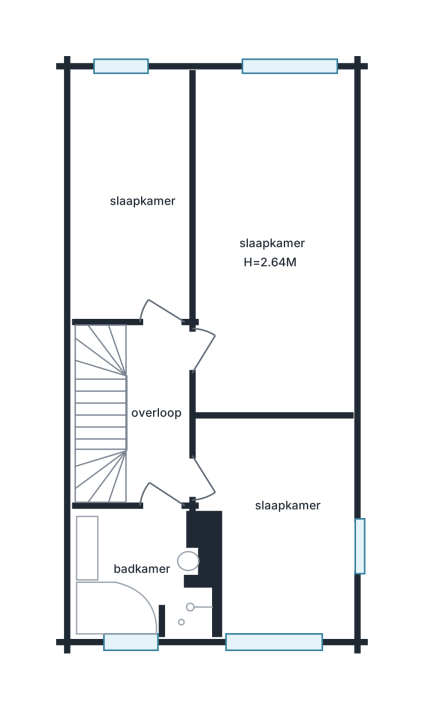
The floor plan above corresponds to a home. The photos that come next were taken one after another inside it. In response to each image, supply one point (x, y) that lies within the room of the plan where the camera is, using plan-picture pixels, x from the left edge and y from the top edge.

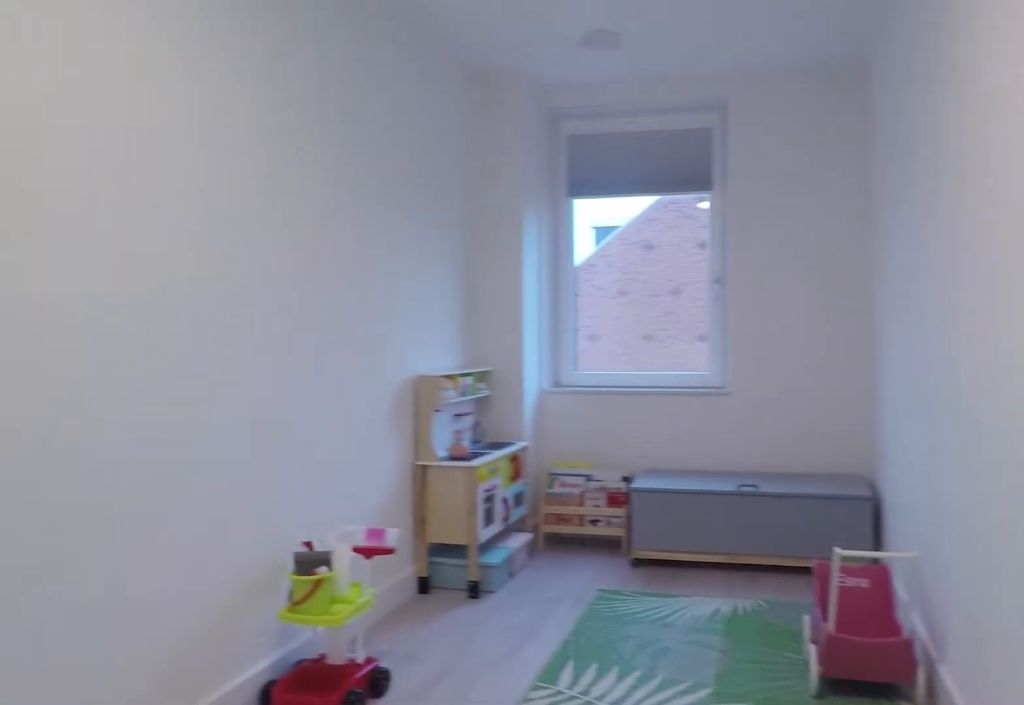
(127, 308)
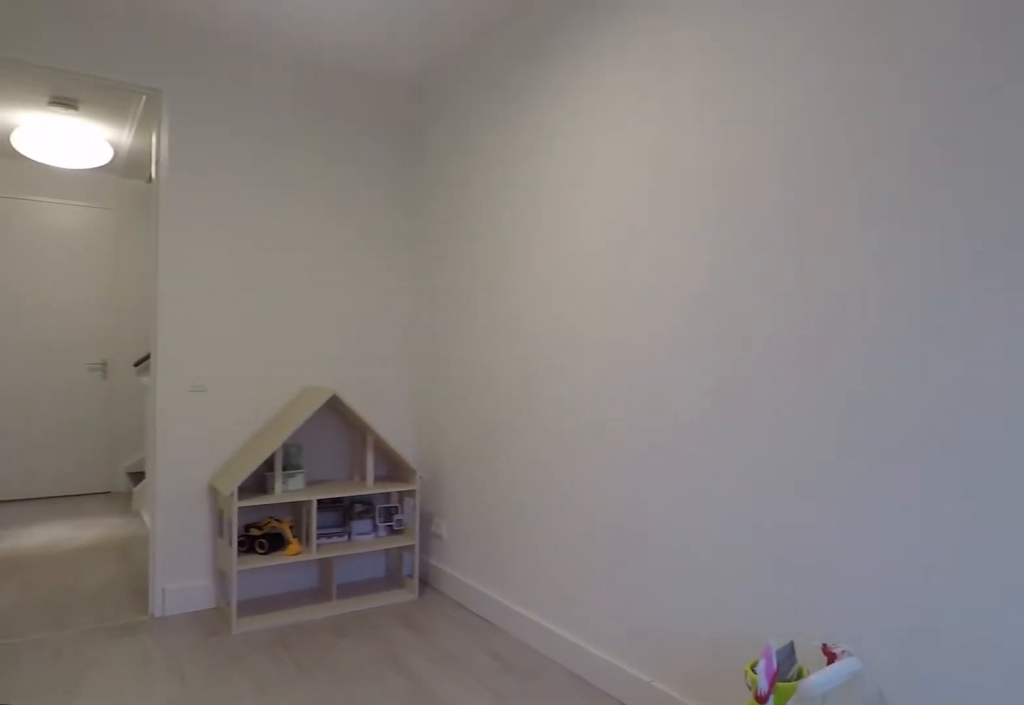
(127, 308)
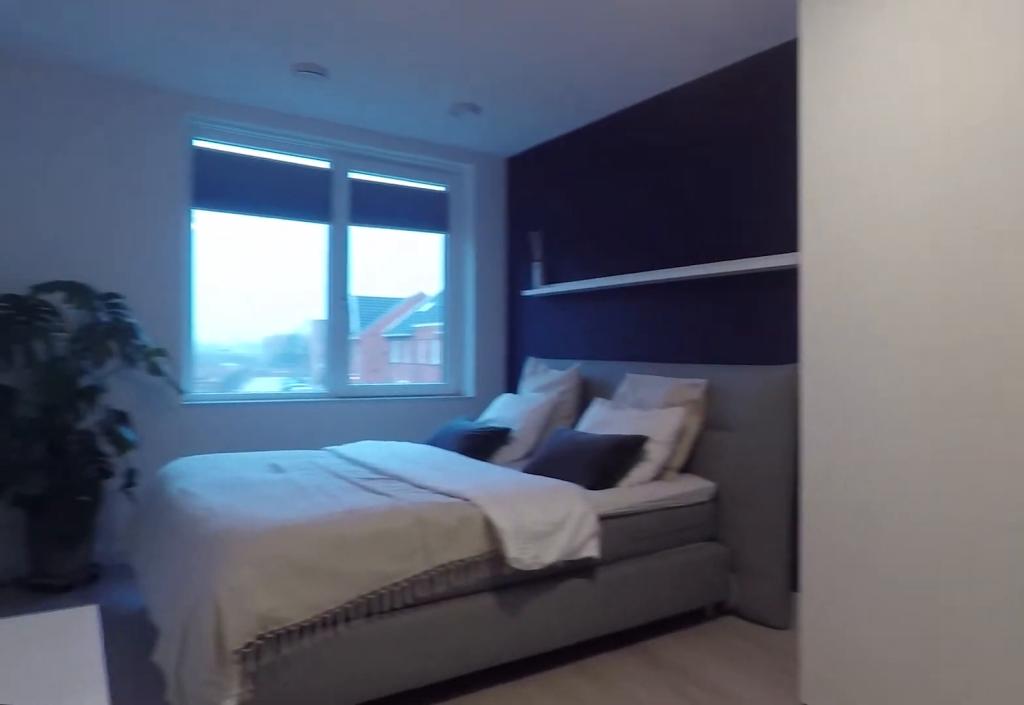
(281, 273)
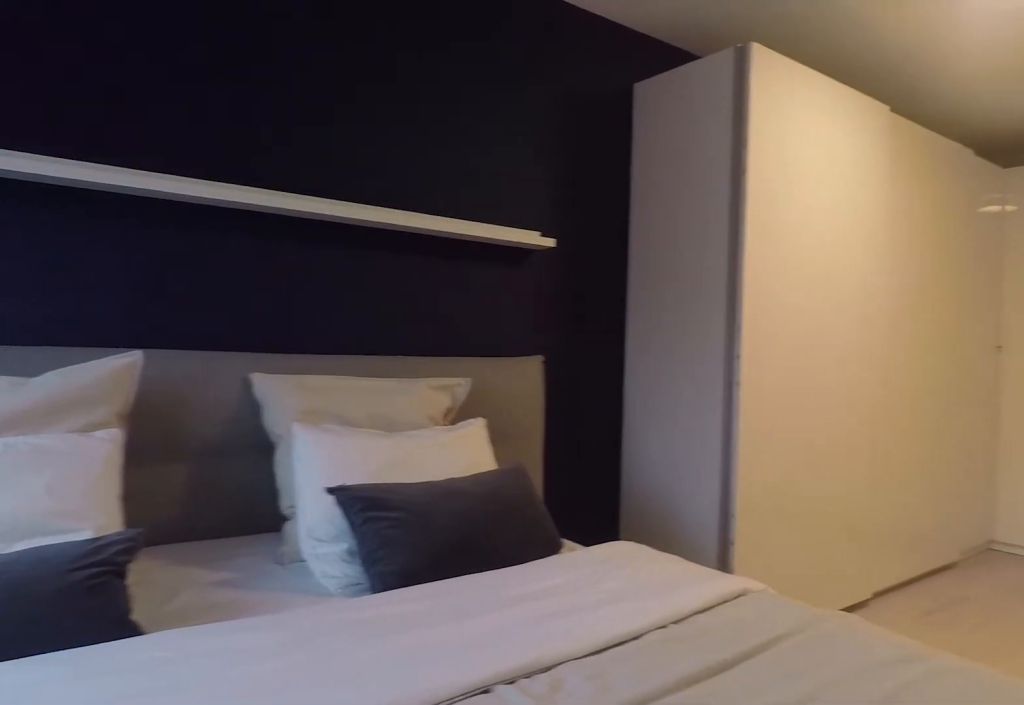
(278, 275)
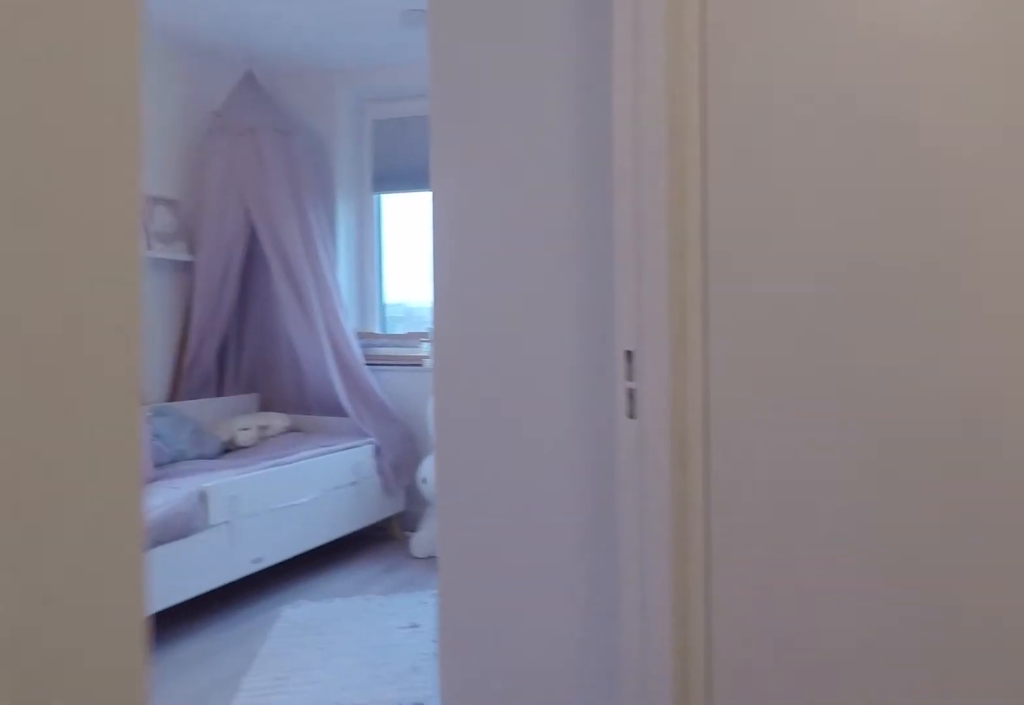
(157, 414)
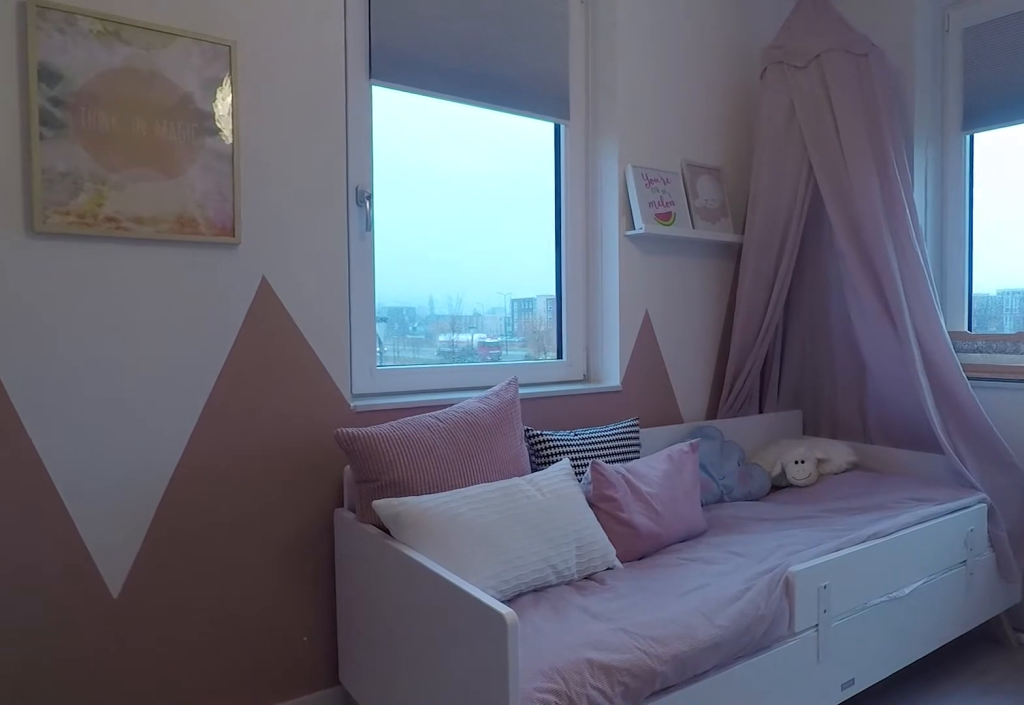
(279, 533)
